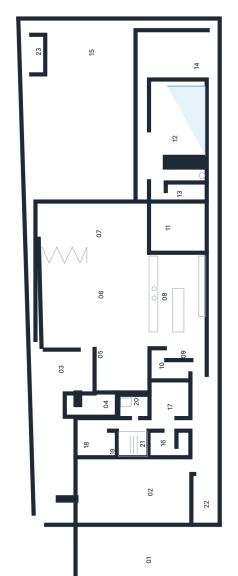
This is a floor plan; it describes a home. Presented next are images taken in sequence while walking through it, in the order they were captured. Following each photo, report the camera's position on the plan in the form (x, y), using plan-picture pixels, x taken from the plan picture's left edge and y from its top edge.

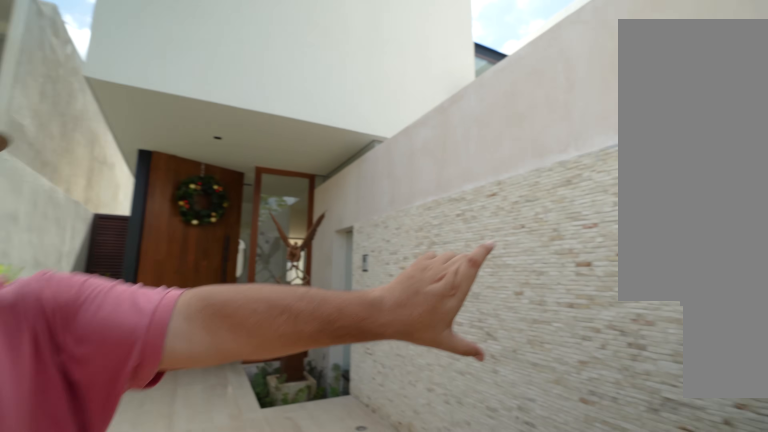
(61, 440)
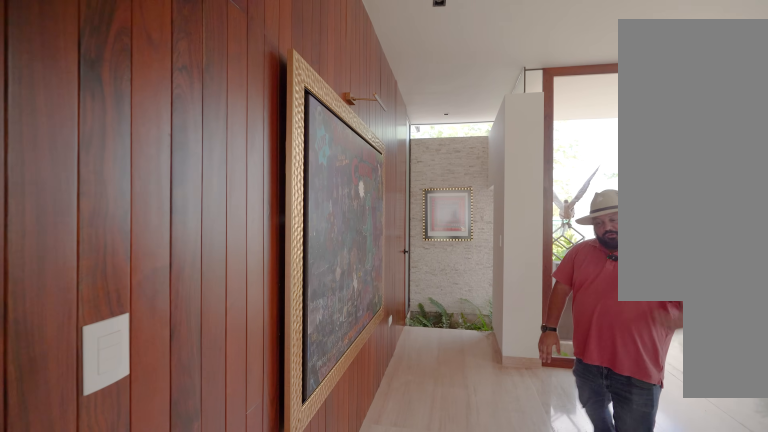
(81, 367)
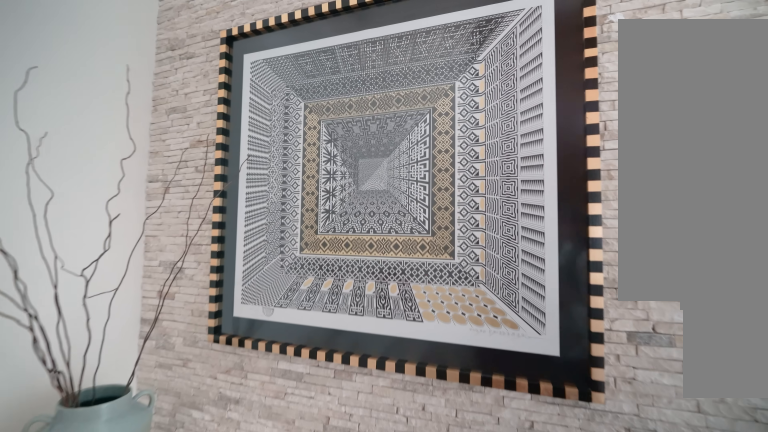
(87, 400)
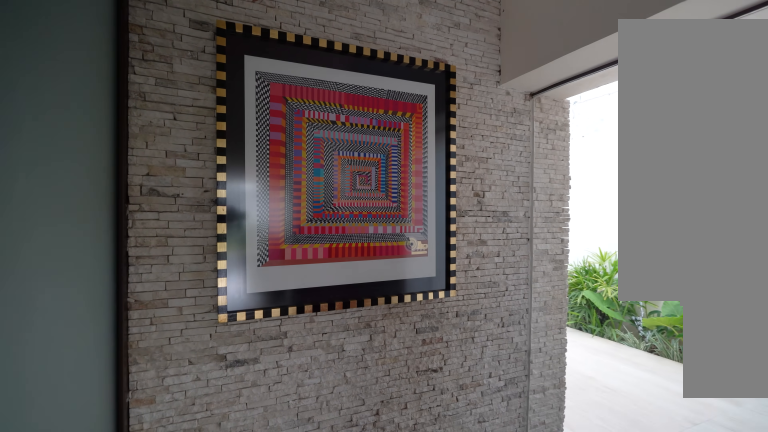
(87, 401)
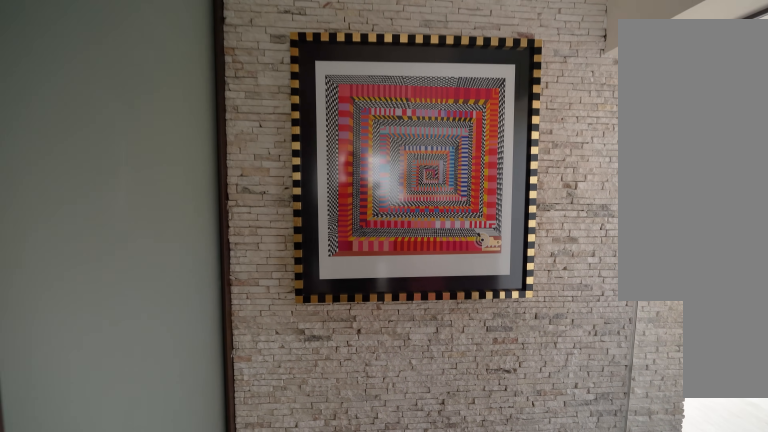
(87, 400)
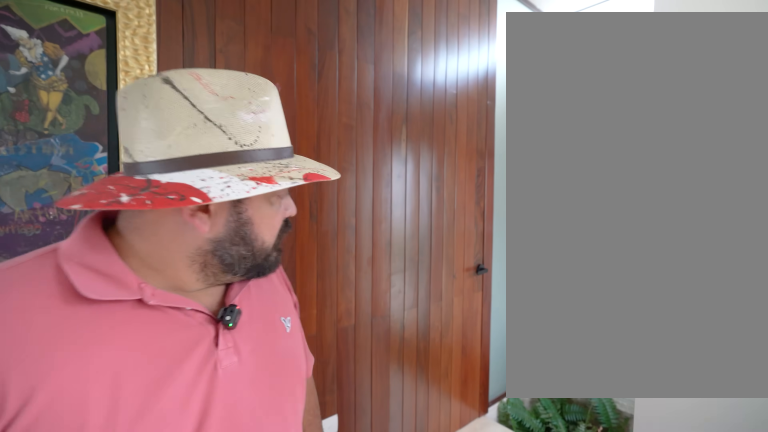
(87, 400)
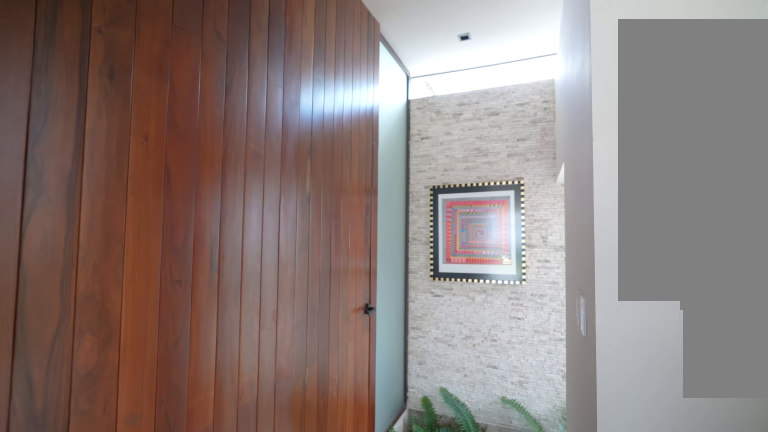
(75, 370)
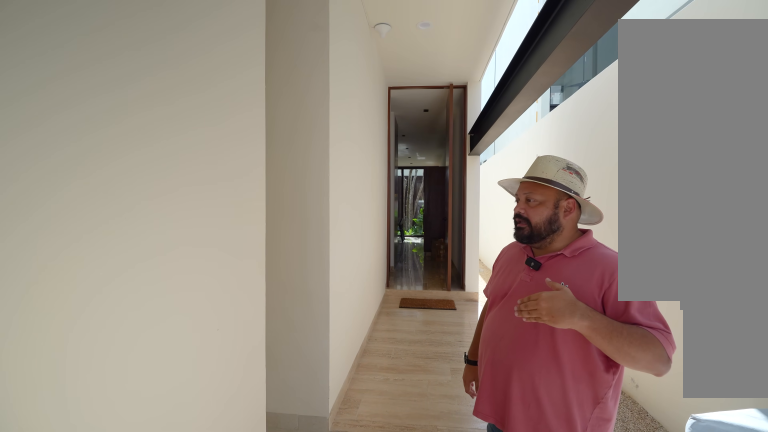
(200, 425)
